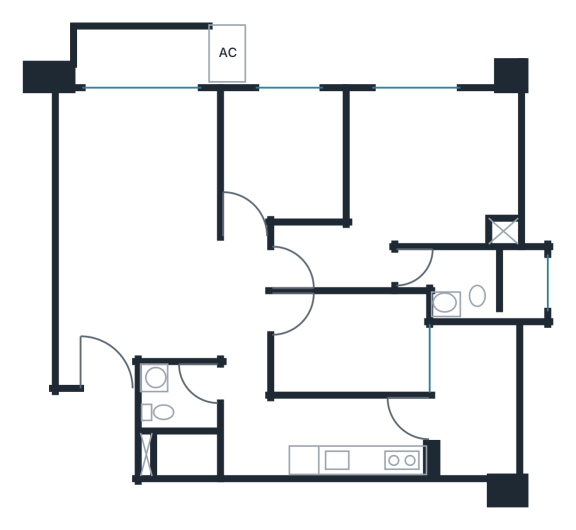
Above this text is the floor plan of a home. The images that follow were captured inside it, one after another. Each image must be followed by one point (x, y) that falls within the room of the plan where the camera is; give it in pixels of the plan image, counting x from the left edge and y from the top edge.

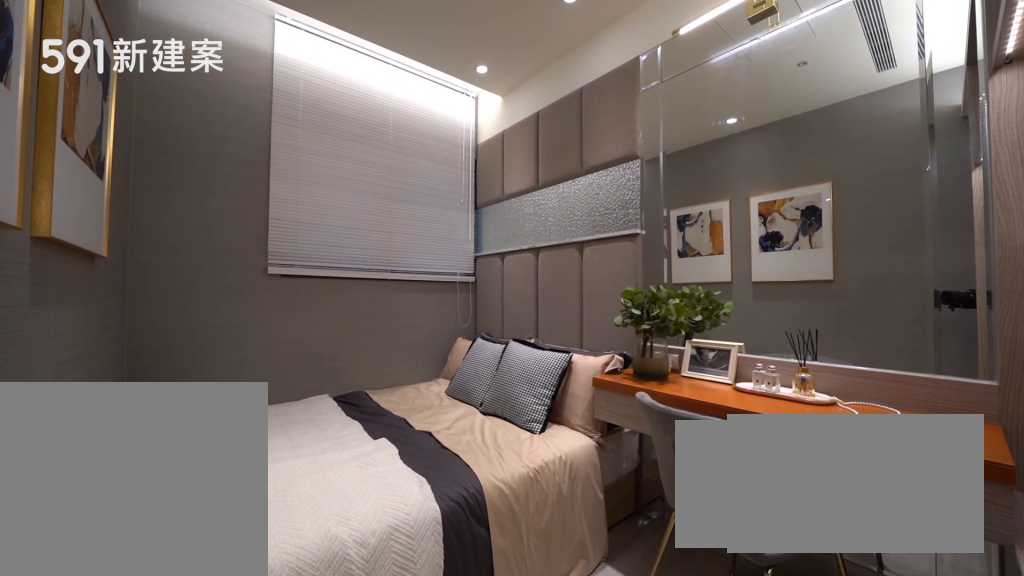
(351, 345)
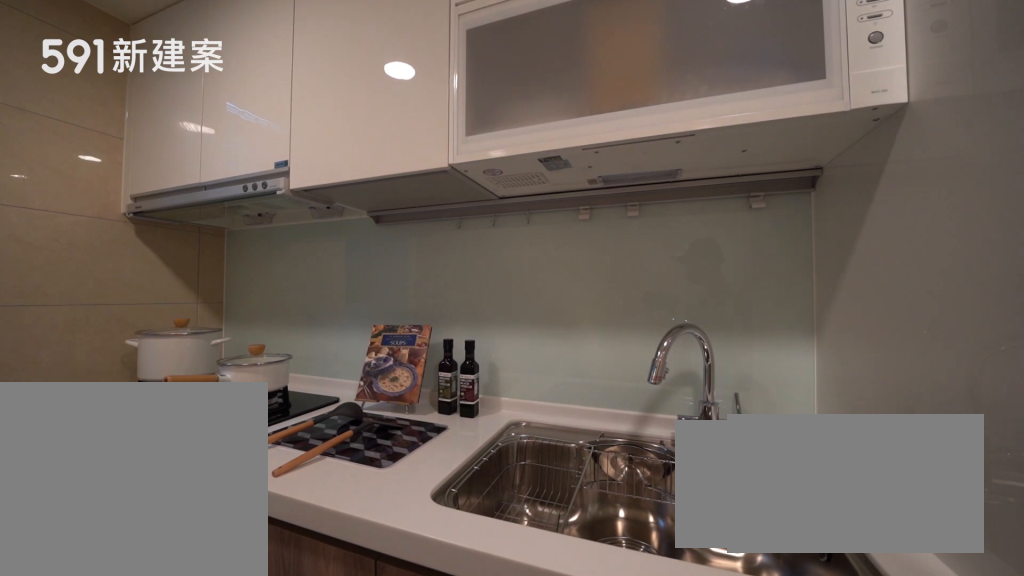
(328, 437)
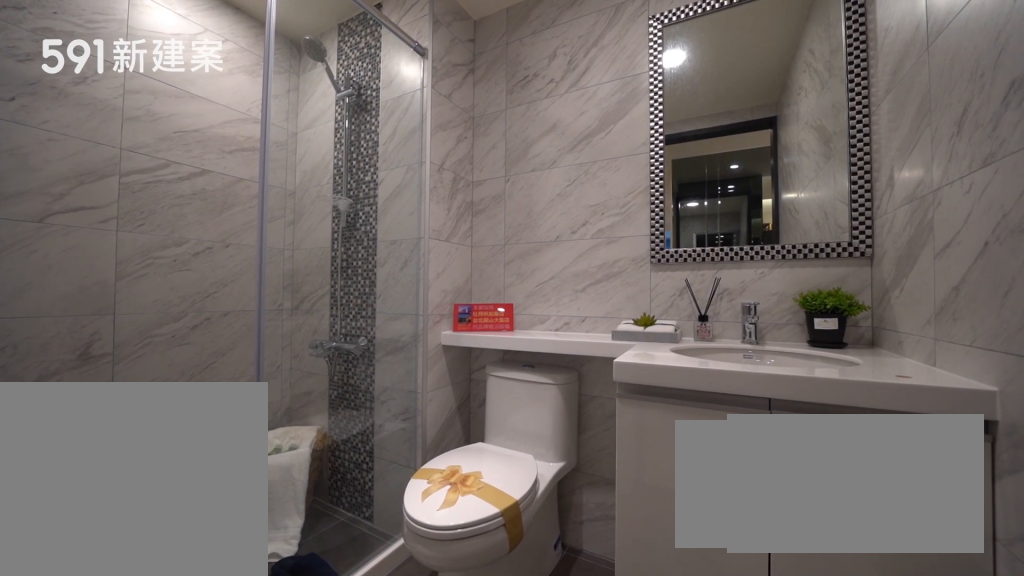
(180, 420)
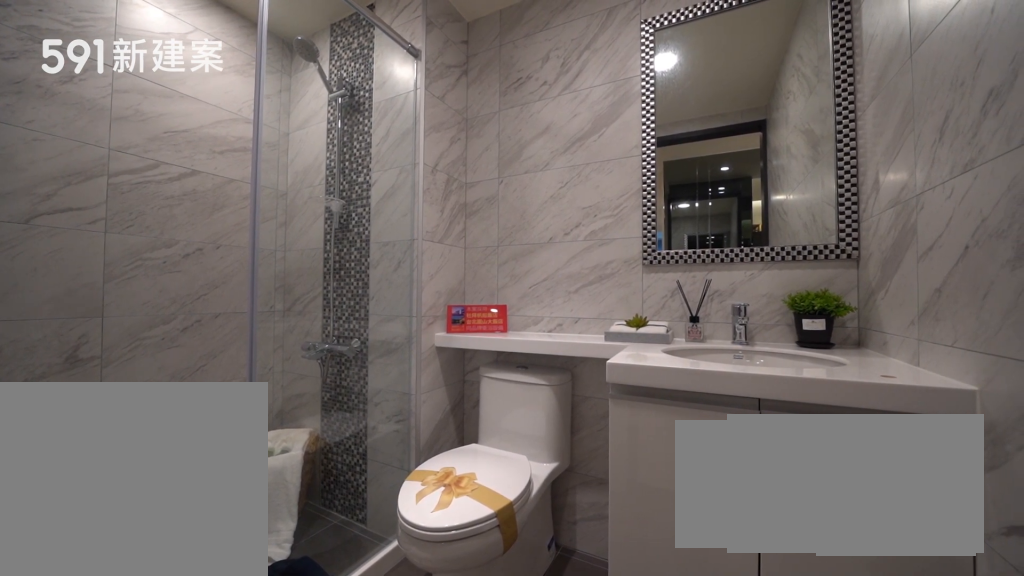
(180, 420)
